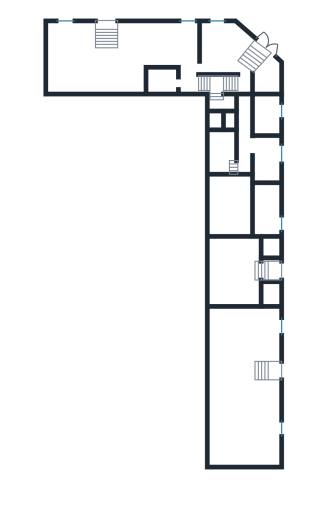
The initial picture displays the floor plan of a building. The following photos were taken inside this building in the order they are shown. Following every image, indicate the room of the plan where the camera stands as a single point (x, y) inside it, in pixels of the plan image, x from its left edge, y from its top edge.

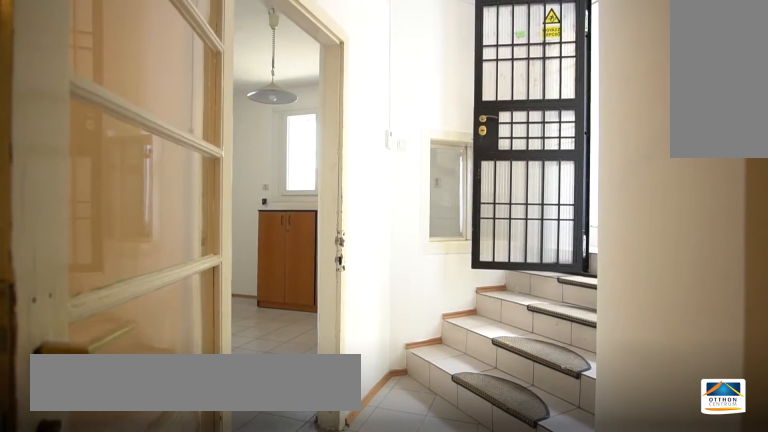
(240, 79)
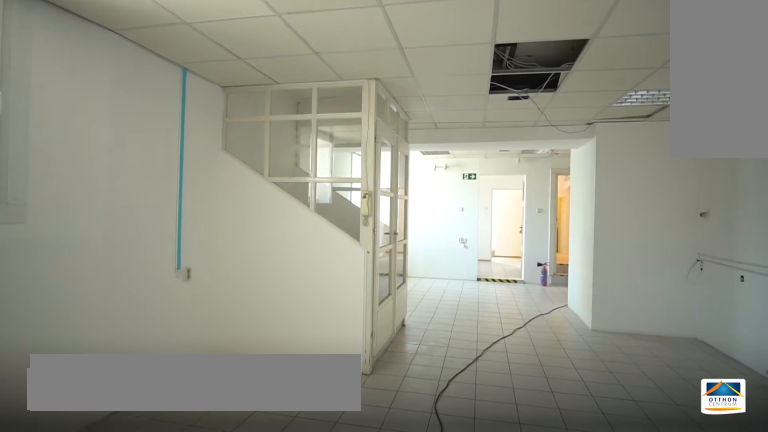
(113, 67)
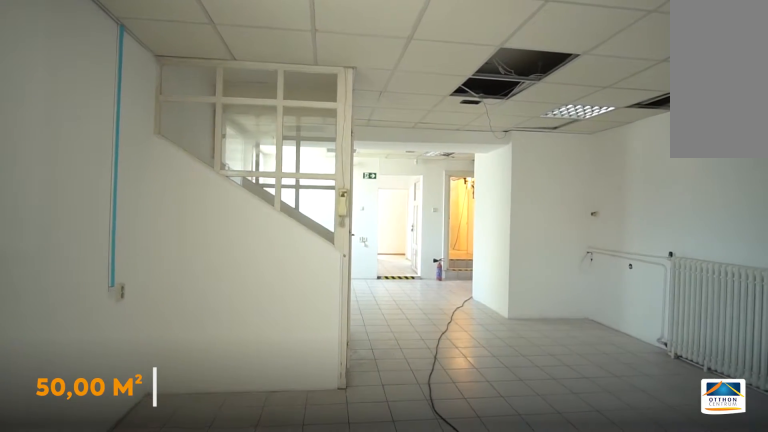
(113, 67)
